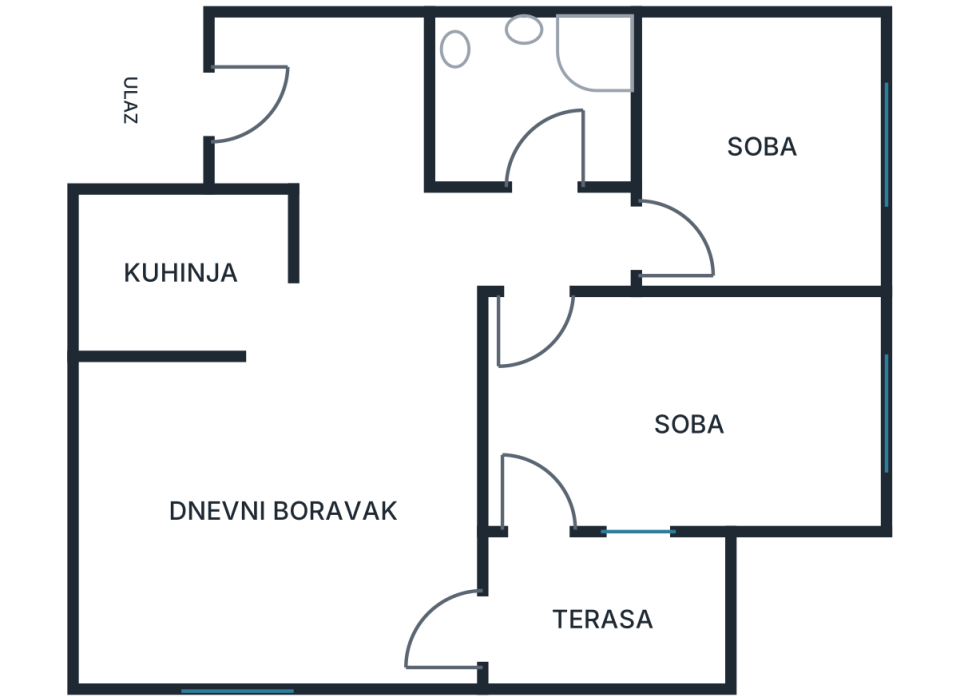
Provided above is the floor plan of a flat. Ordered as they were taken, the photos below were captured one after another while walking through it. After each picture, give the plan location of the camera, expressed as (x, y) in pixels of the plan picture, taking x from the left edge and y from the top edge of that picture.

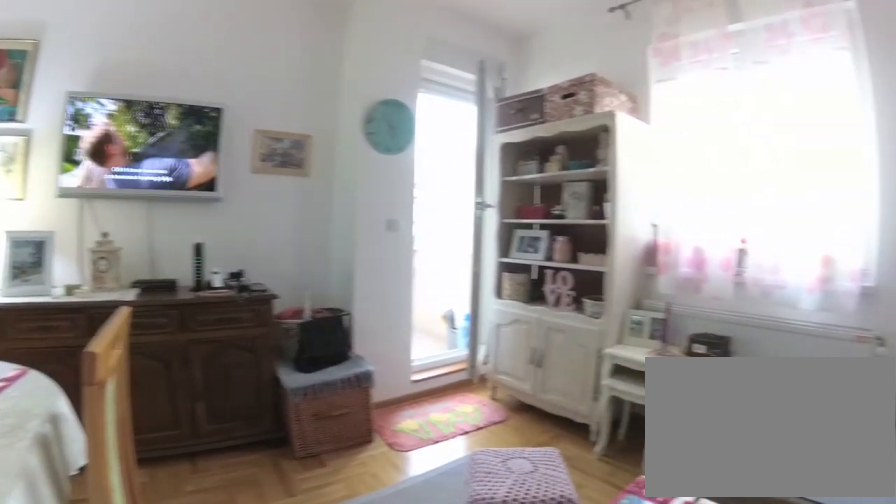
(149, 481)
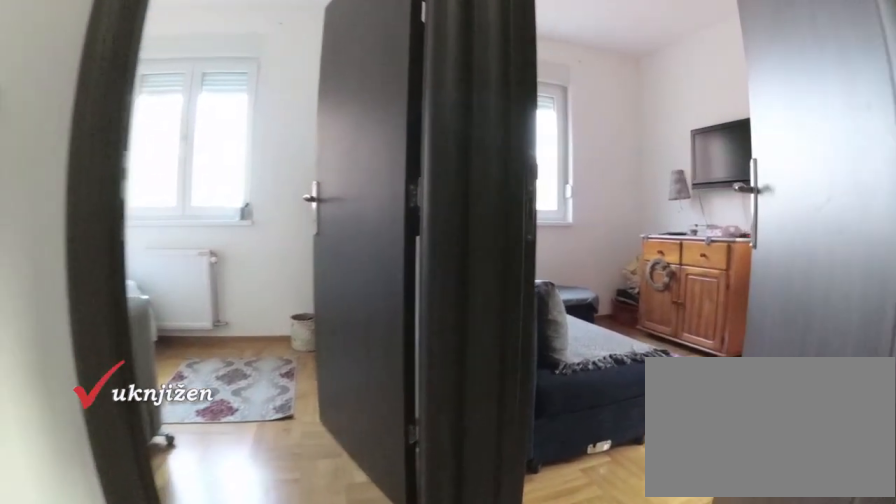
(488, 240)
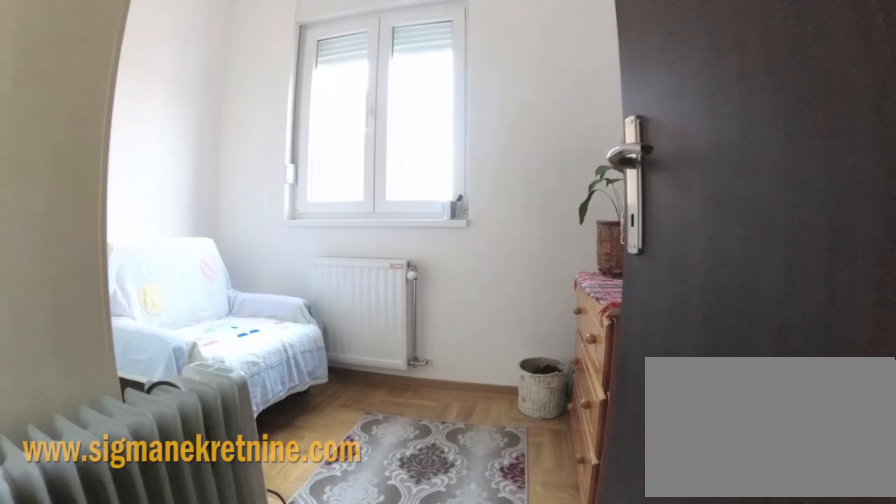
(575, 250)
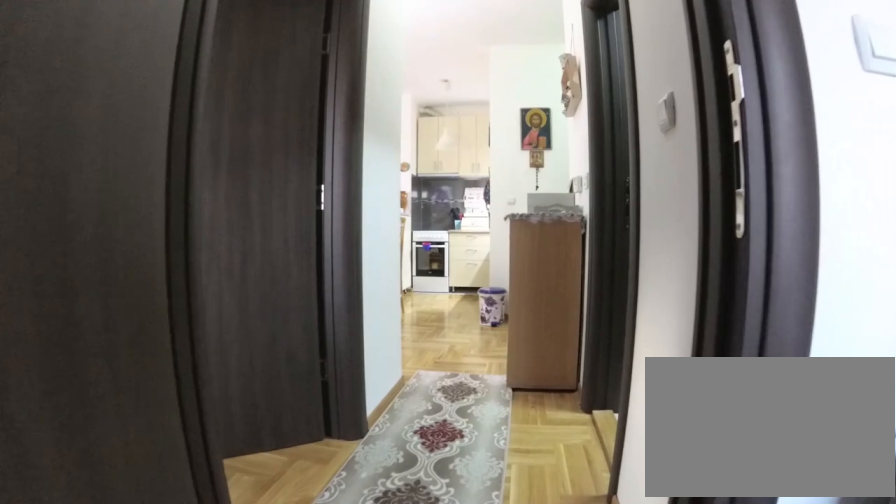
(739, 235)
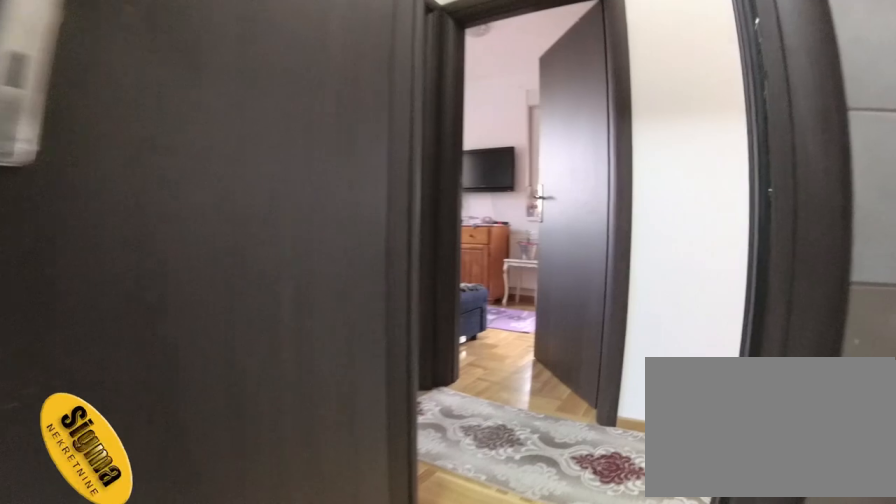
(528, 98)
